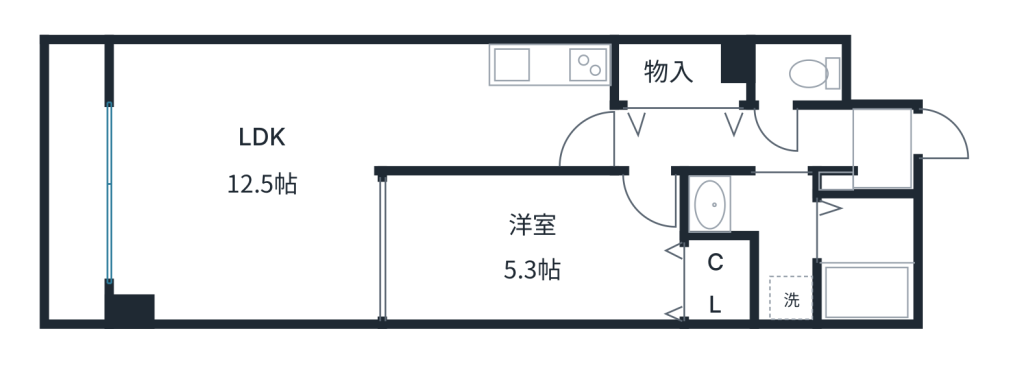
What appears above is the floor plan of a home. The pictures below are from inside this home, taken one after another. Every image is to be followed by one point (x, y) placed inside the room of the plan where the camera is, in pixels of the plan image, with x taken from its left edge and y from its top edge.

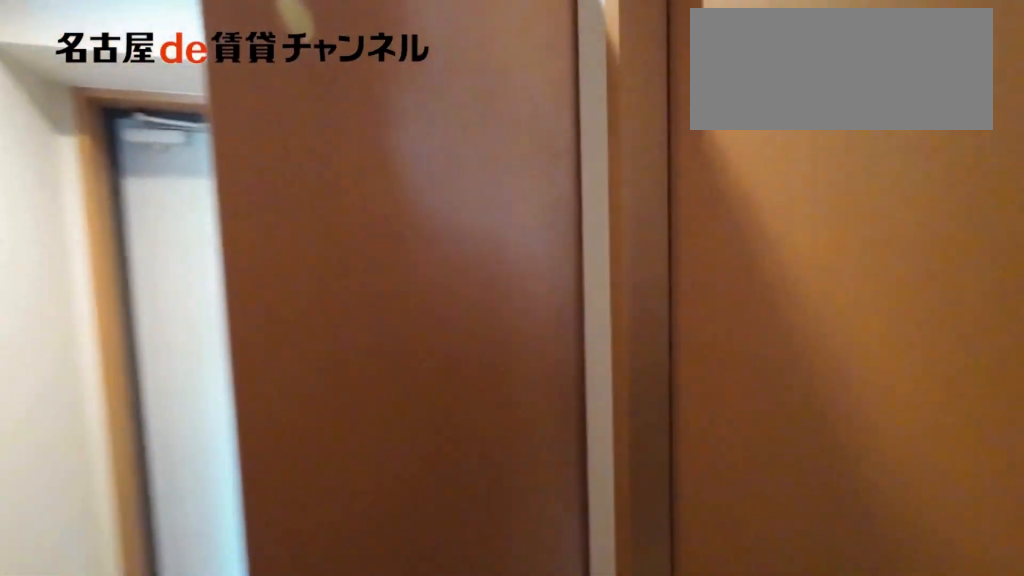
(736, 140)
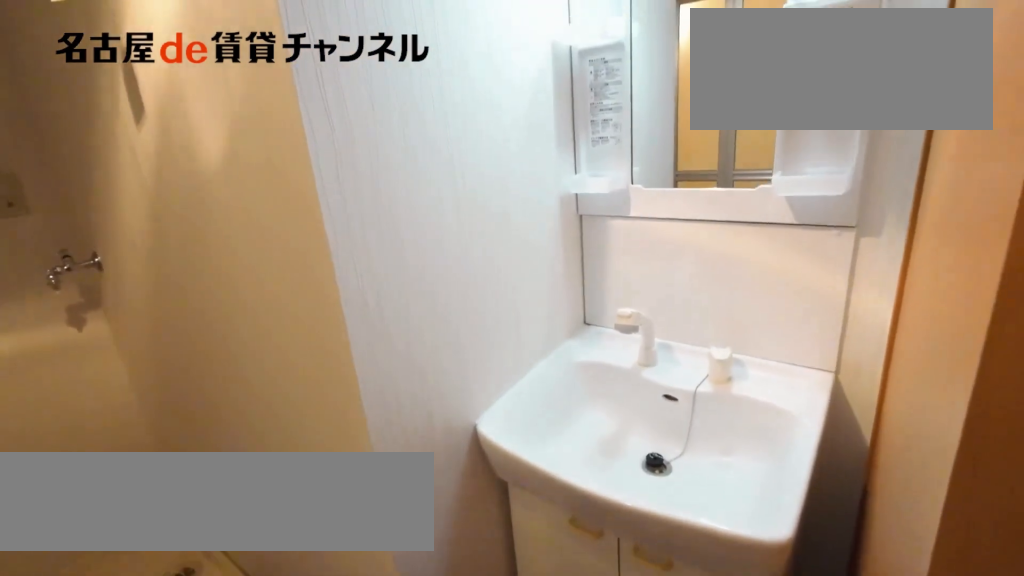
(763, 235)
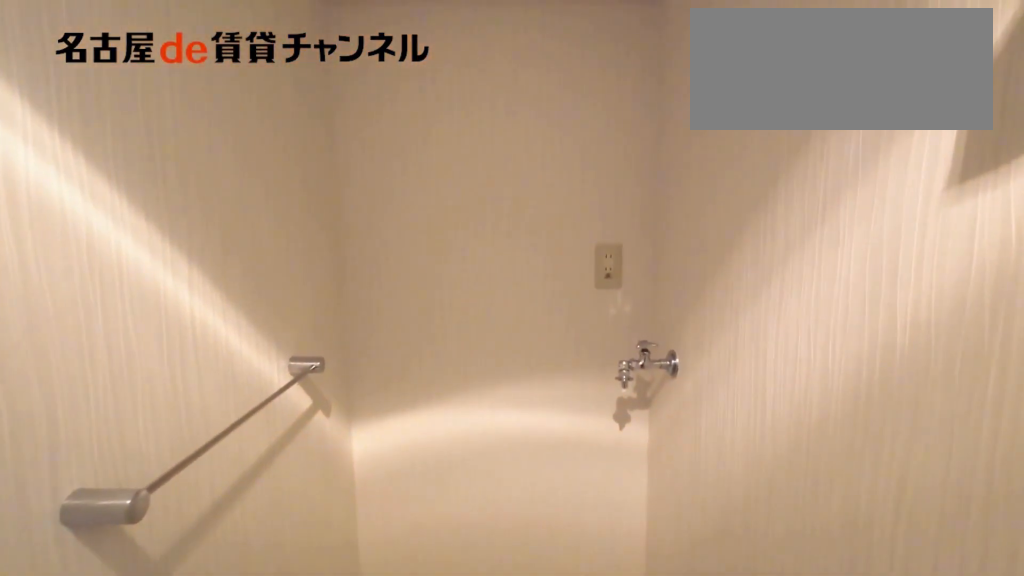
(763, 235)
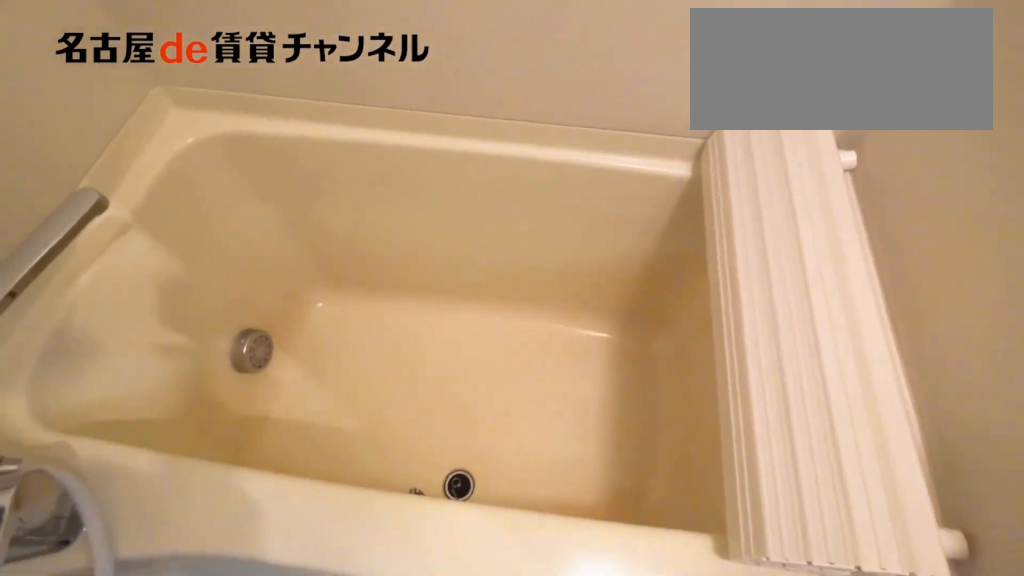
(866, 259)
